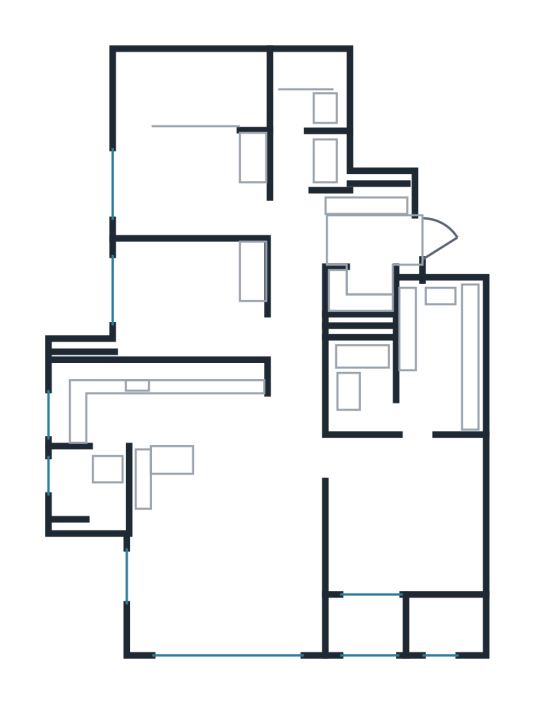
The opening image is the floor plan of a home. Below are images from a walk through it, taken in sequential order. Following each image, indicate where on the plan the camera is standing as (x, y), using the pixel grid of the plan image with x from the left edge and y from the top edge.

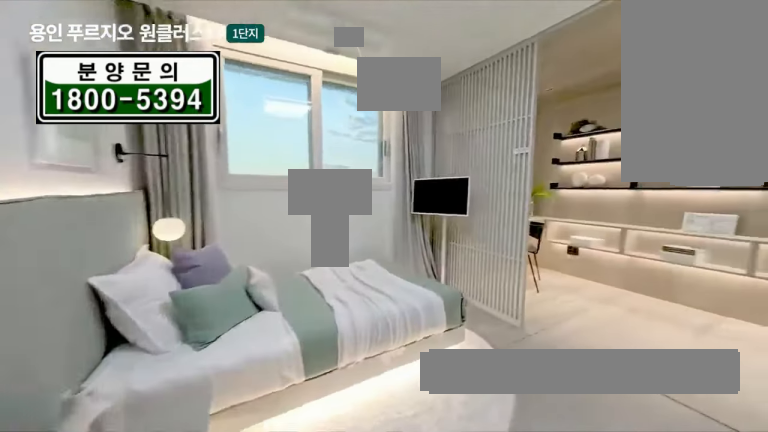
(195, 155)
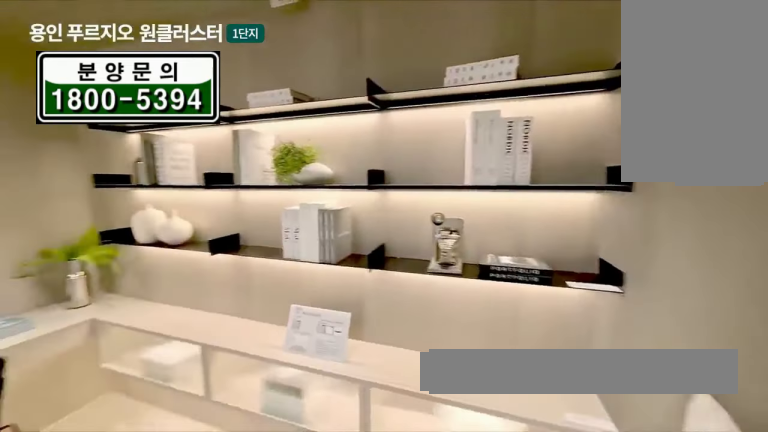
(193, 155)
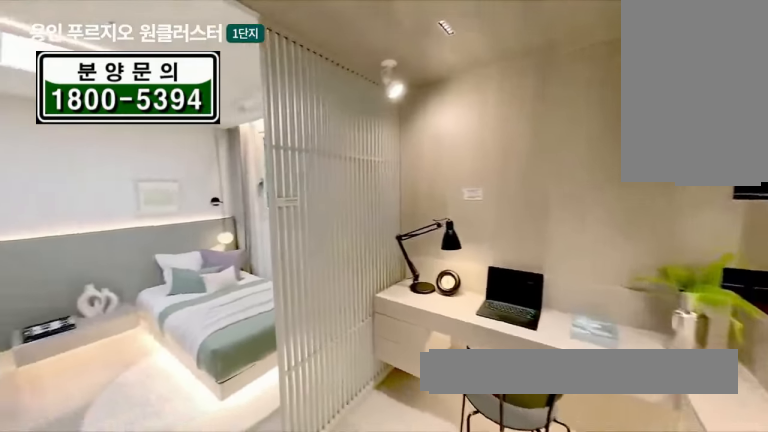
(195, 155)
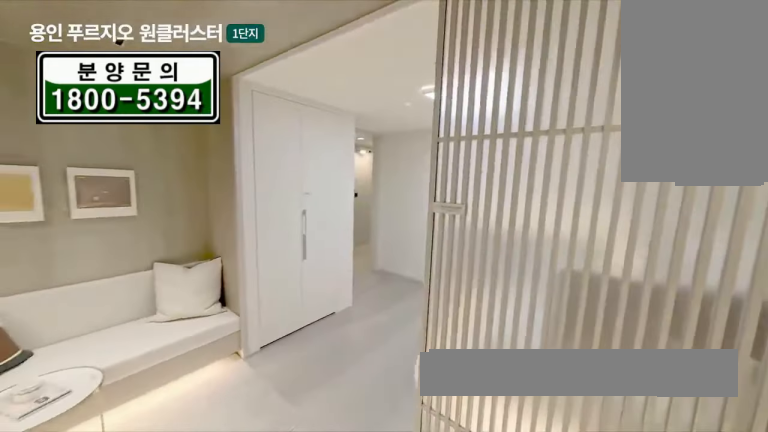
(195, 178)
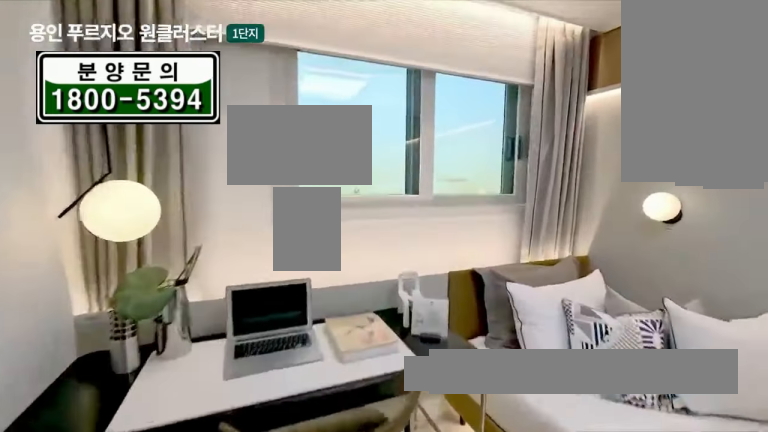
(193, 295)
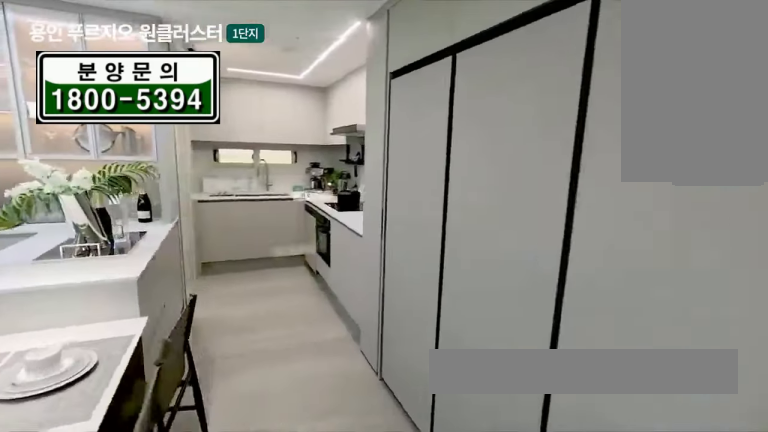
(170, 429)
